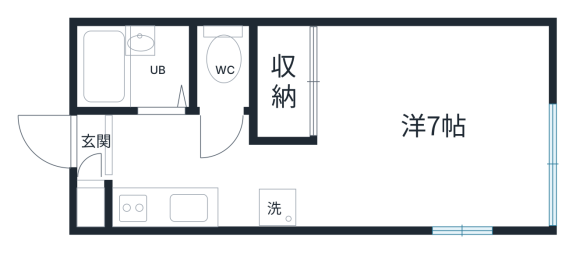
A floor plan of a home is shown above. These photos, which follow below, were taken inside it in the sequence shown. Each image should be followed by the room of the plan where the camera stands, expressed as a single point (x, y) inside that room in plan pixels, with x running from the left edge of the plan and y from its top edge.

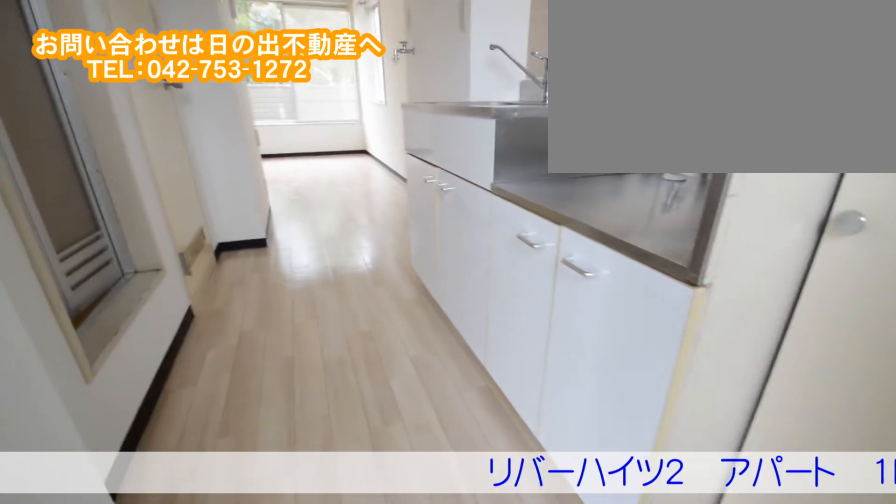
(147, 145)
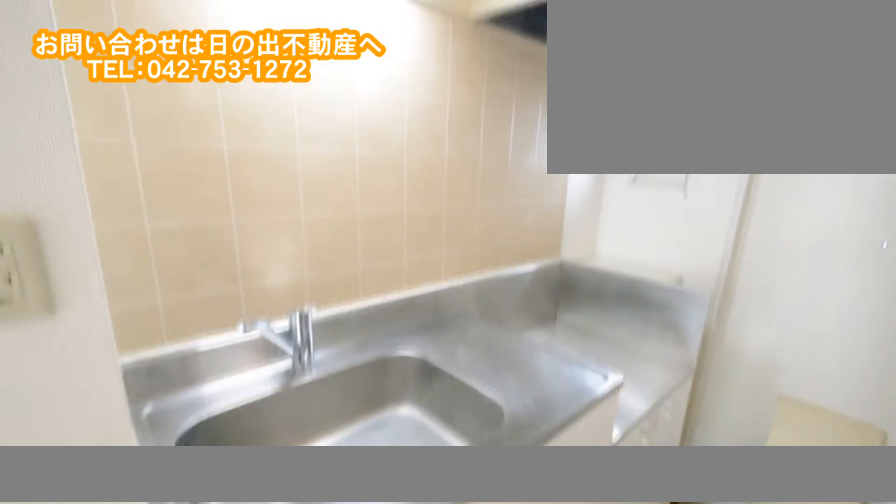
(187, 148)
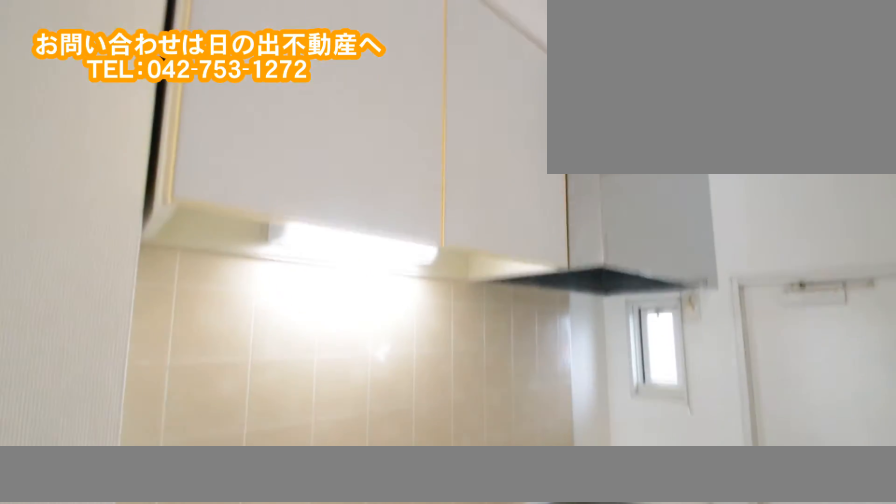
(187, 148)
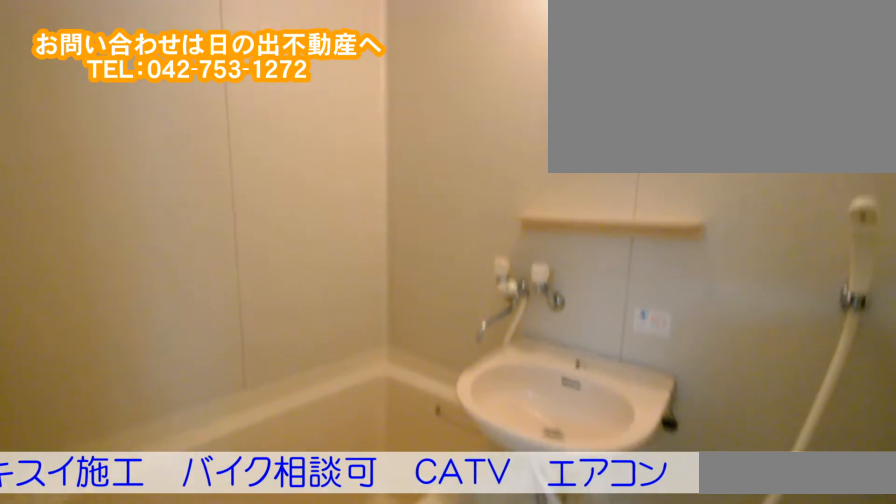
(128, 75)
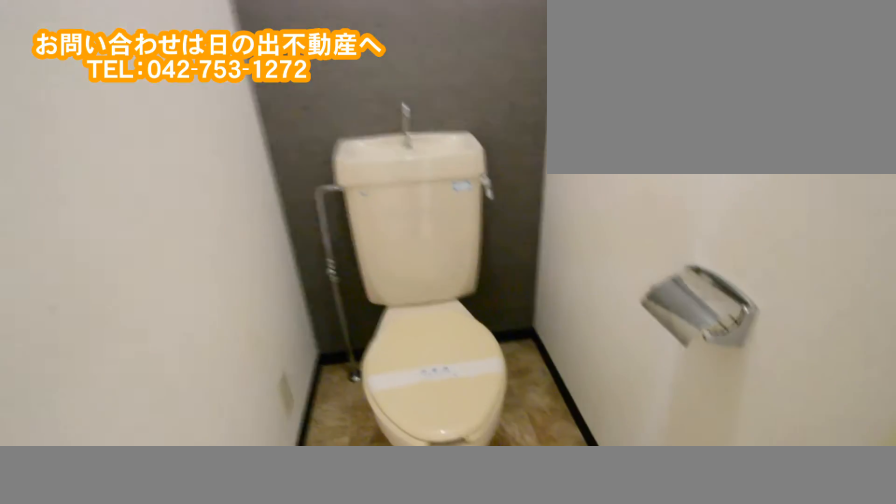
(217, 72)
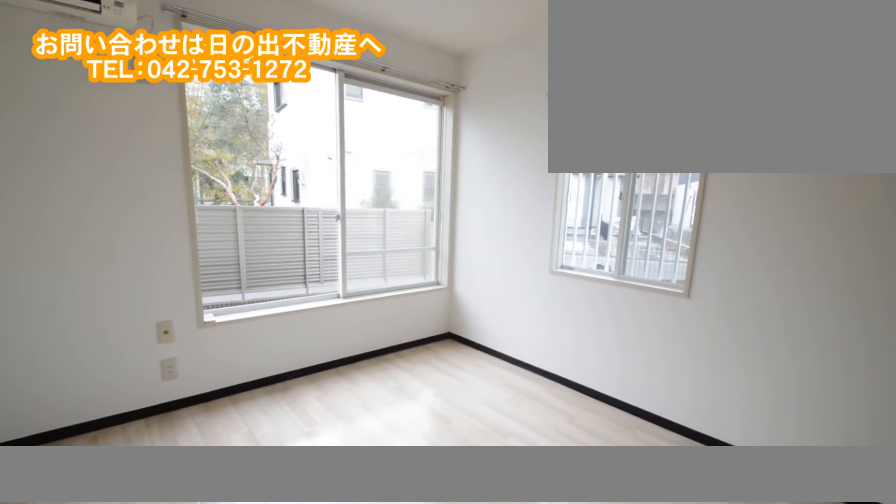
(440, 81)
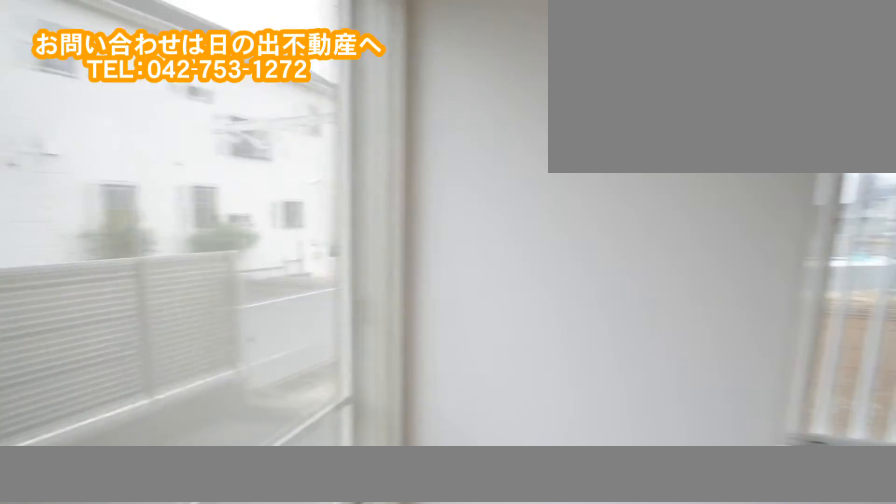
(441, 80)
